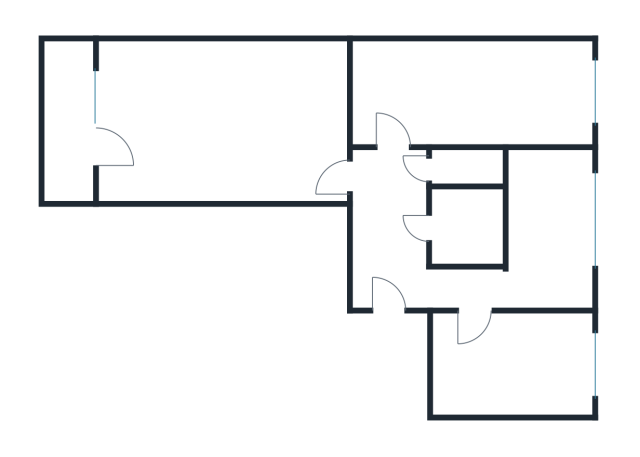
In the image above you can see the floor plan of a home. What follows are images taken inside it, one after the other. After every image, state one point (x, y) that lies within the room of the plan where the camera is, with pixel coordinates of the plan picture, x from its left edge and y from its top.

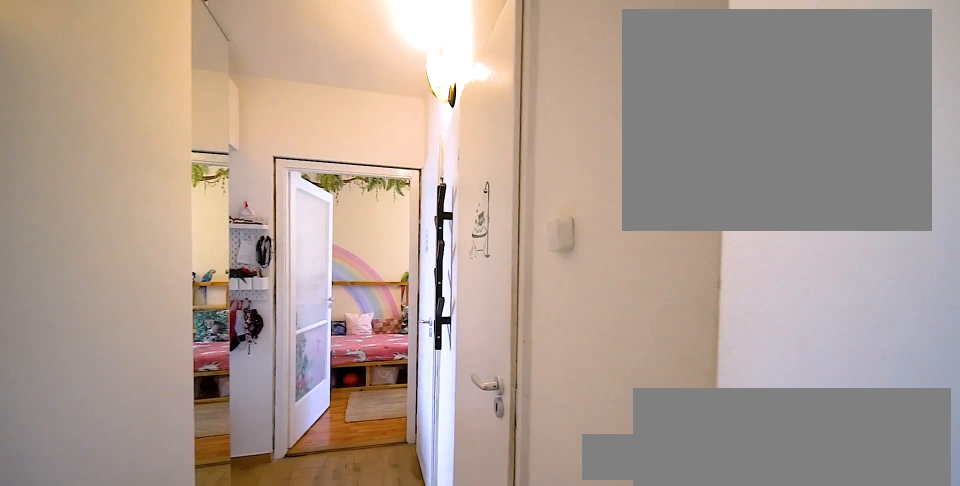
(383, 272)
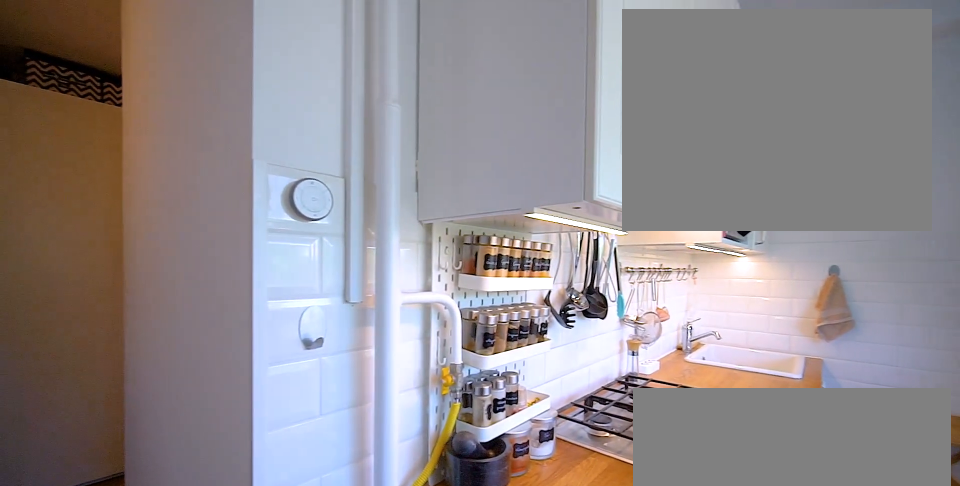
(552, 231)
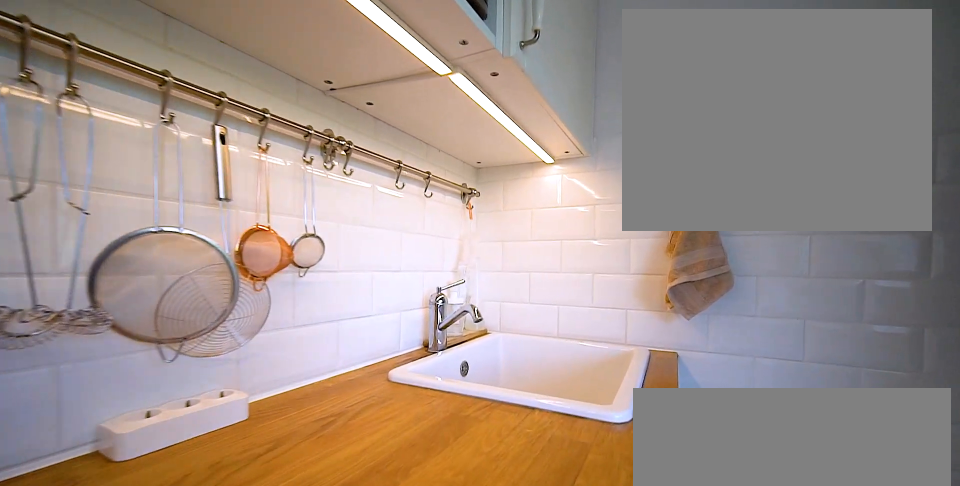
(552, 231)
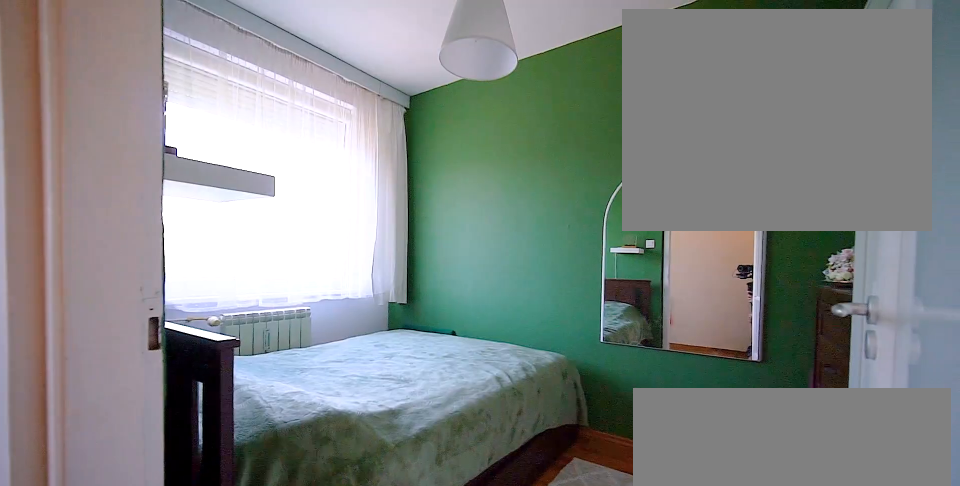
(513, 366)
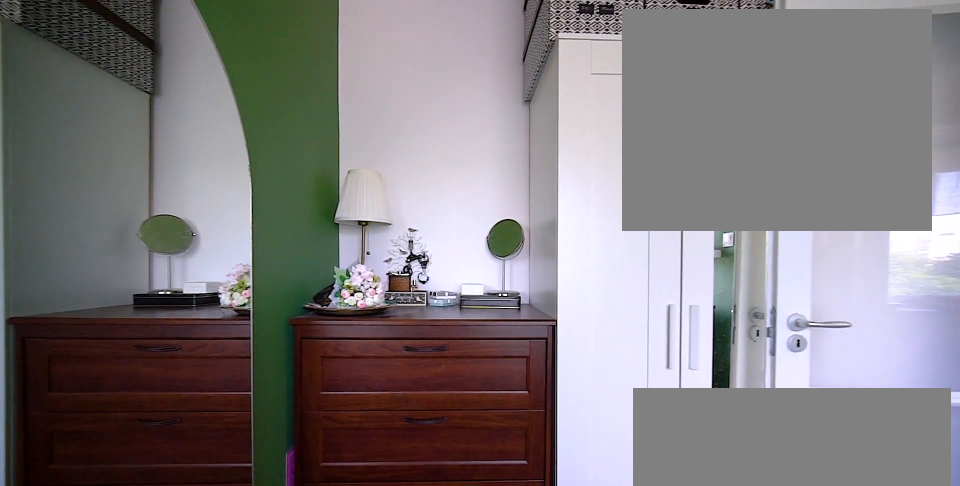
(513, 366)
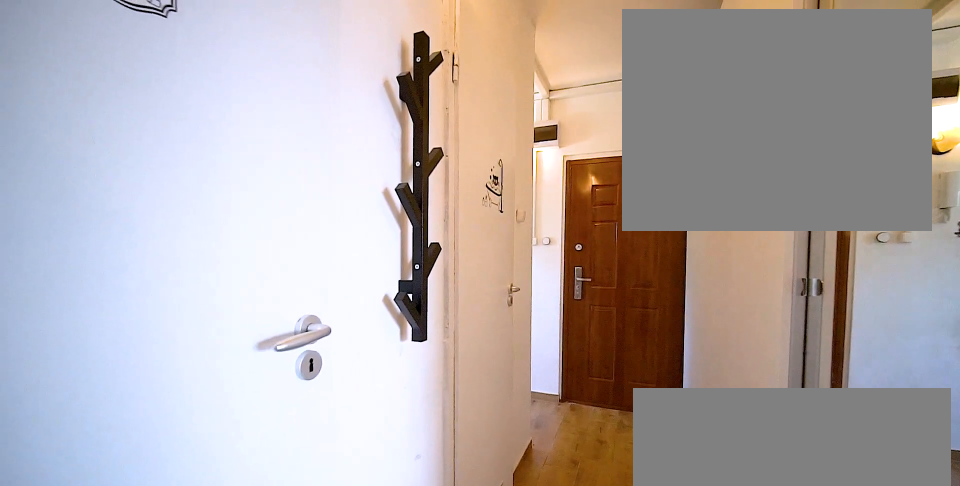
(383, 191)
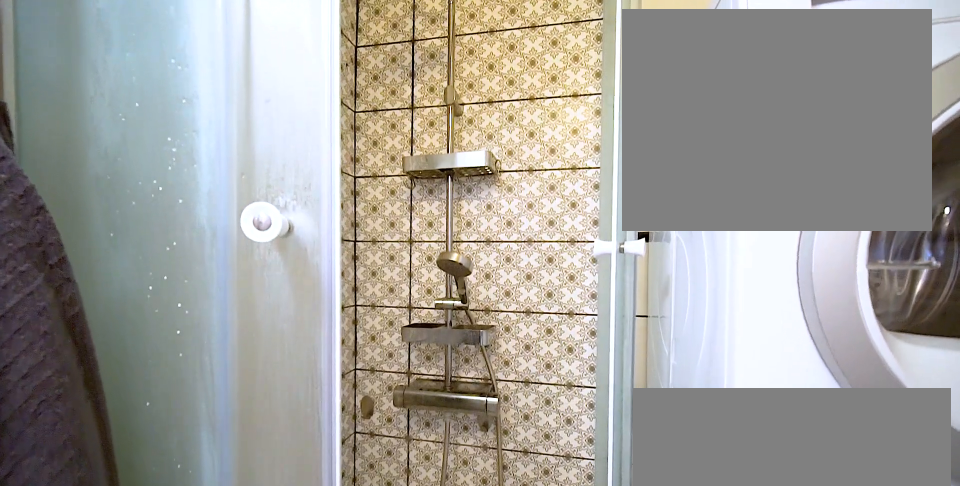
(466, 227)
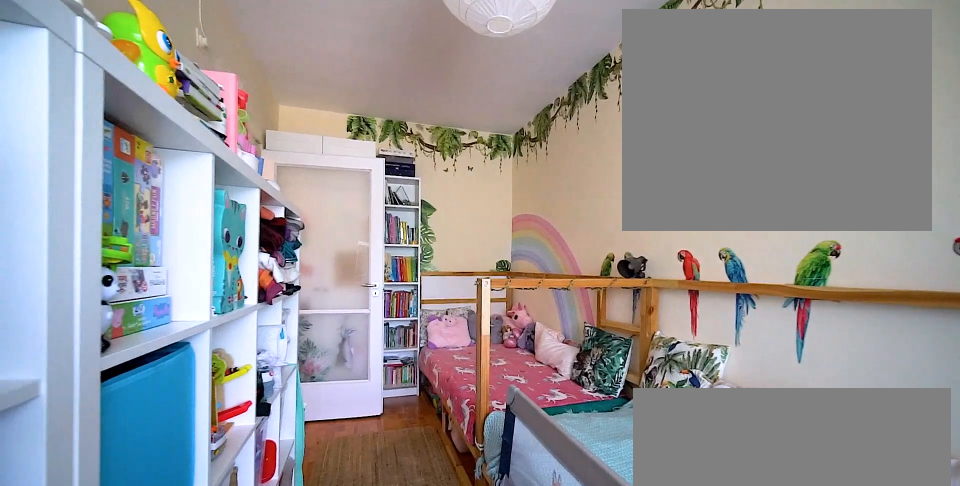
(488, 94)
